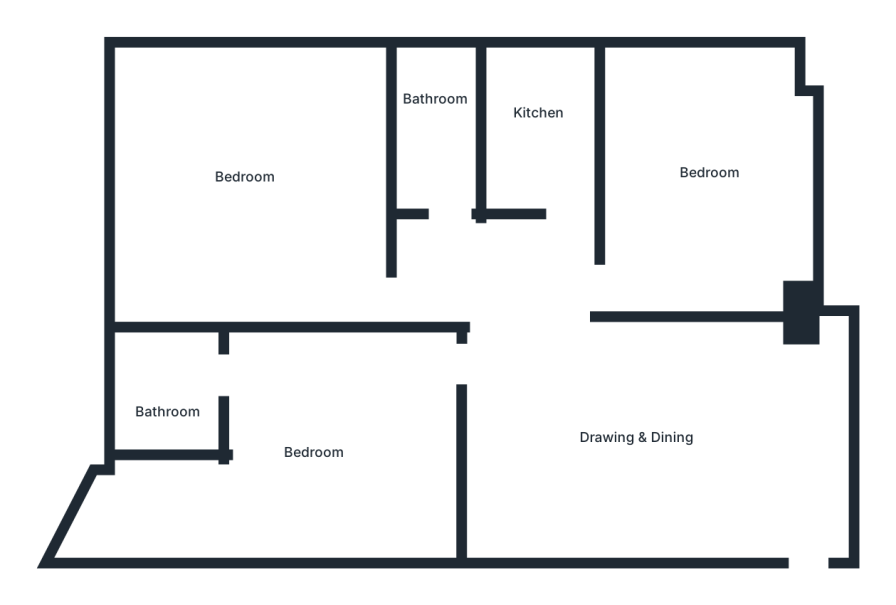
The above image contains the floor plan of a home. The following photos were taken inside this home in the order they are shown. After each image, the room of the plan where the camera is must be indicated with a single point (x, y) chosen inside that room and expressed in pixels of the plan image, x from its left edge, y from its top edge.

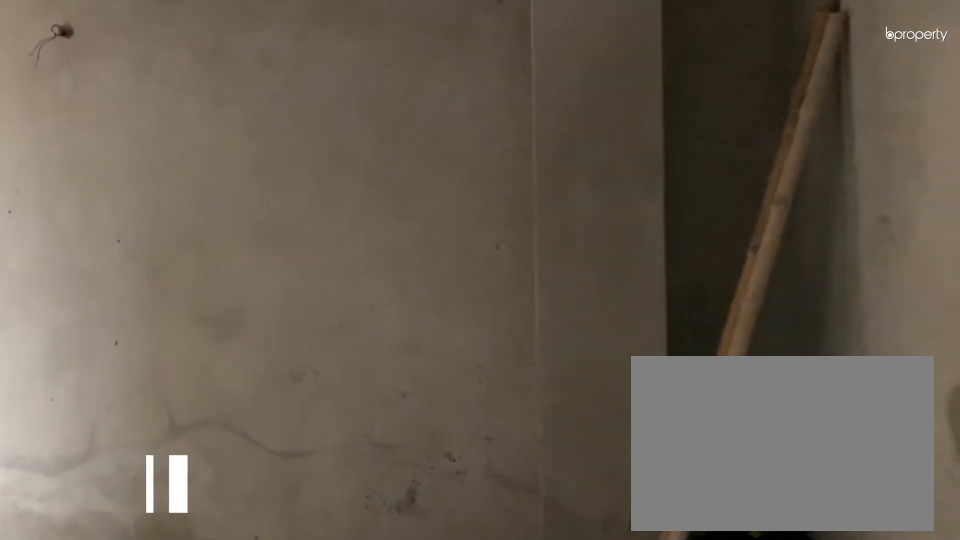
(812, 500)
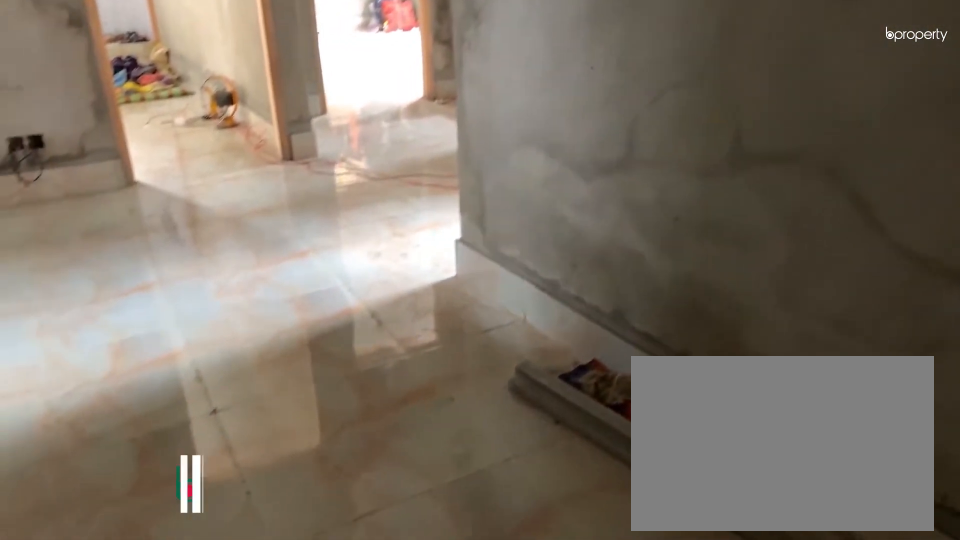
(651, 437)
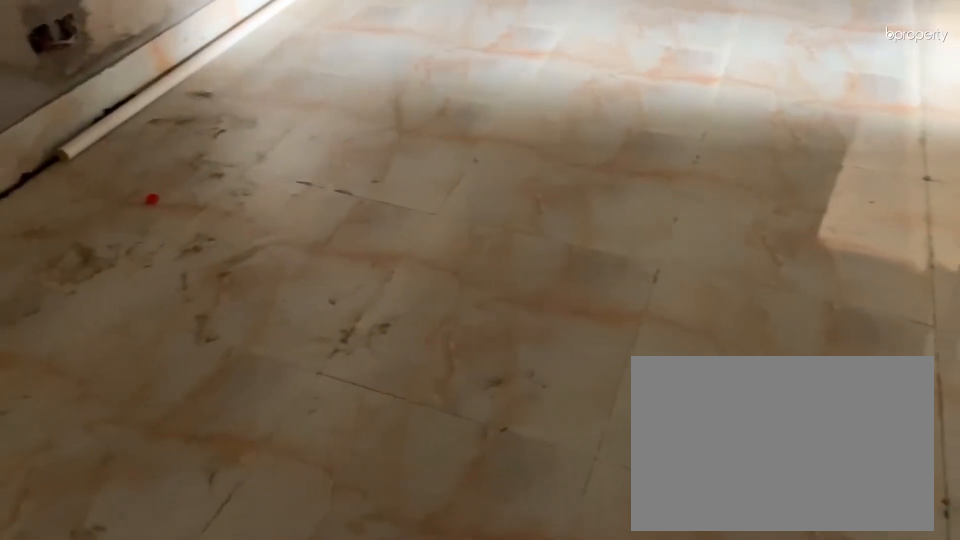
(651, 437)
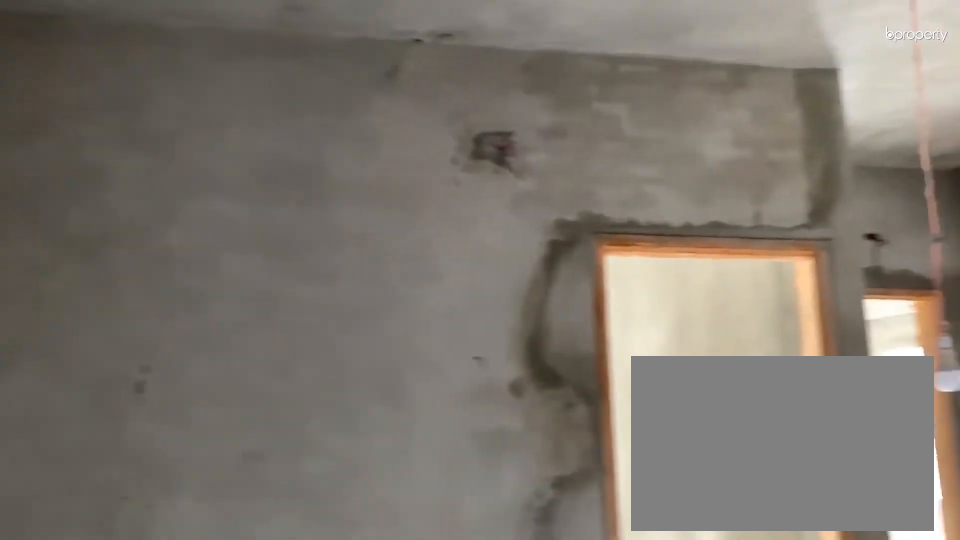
(508, 442)
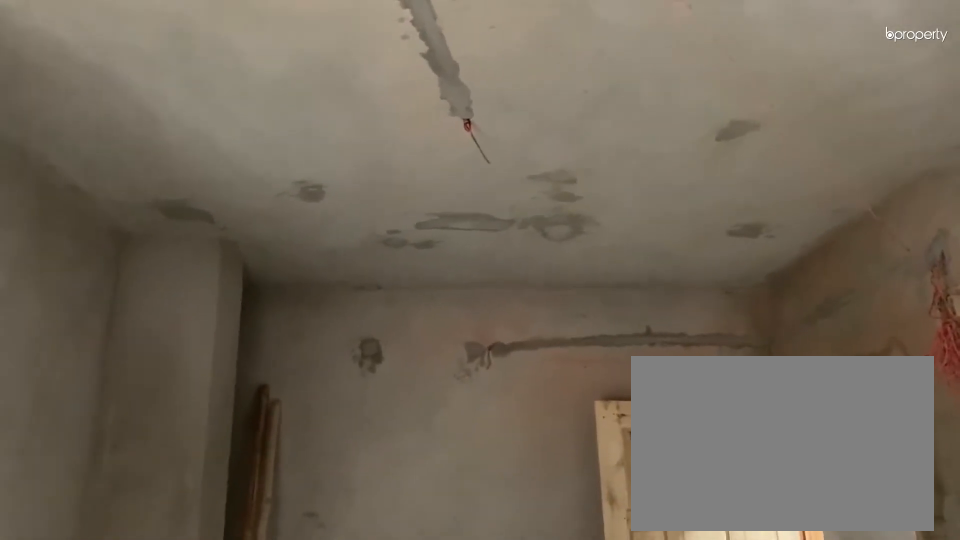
(653, 447)
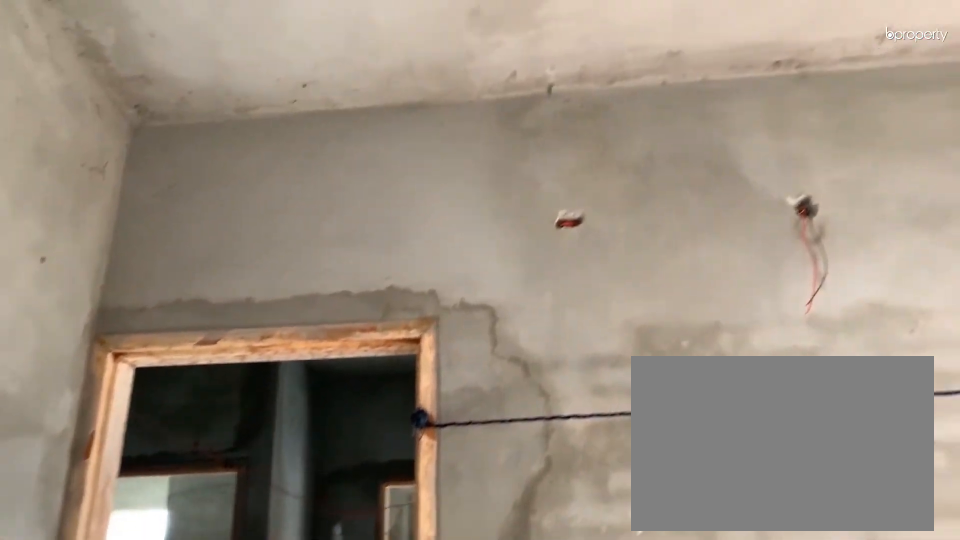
(699, 175)
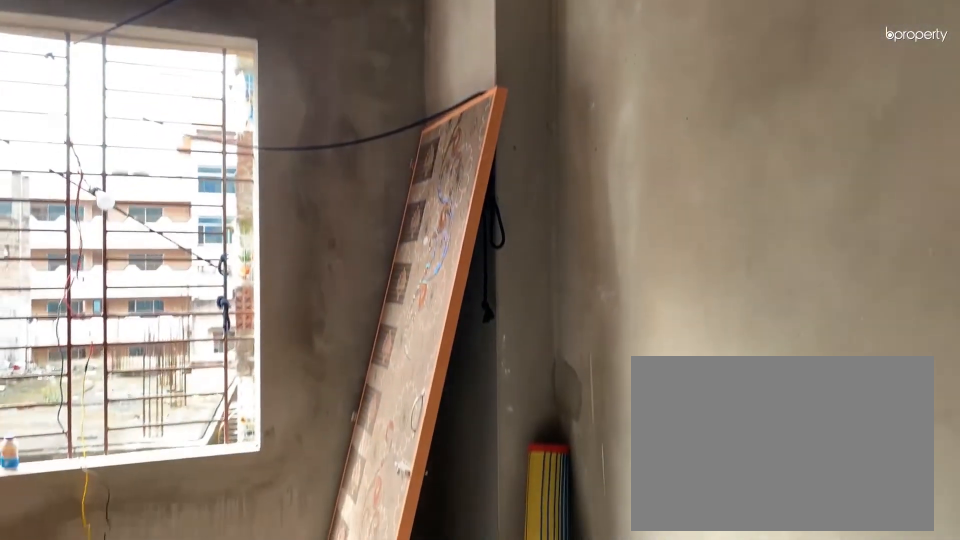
(699, 175)
